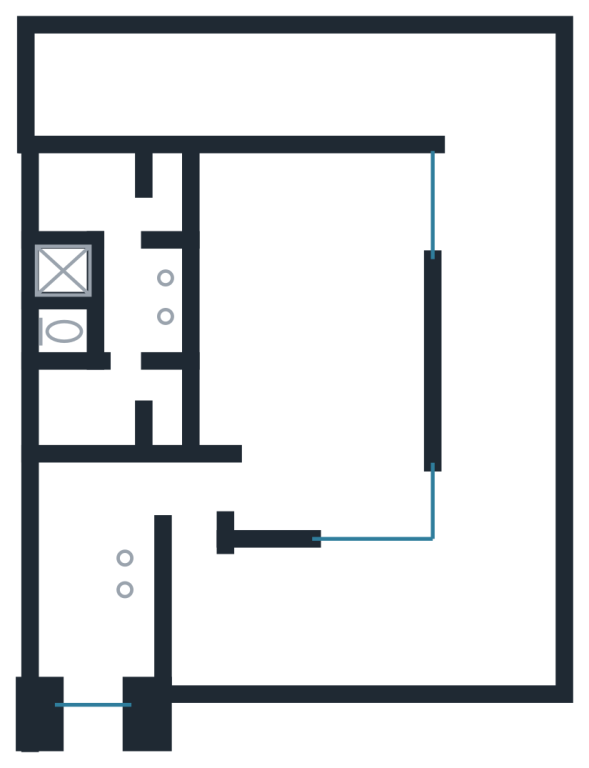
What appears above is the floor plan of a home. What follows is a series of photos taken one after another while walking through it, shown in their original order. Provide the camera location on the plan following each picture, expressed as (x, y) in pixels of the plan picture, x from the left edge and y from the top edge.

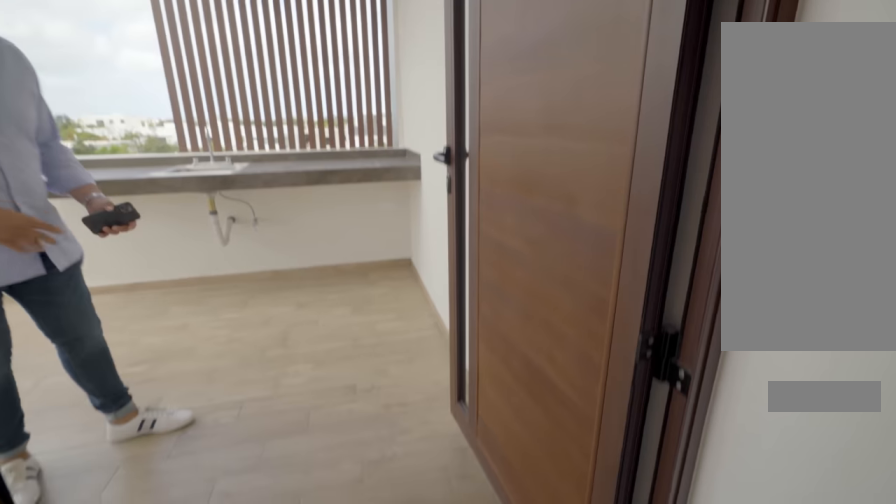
(196, 572)
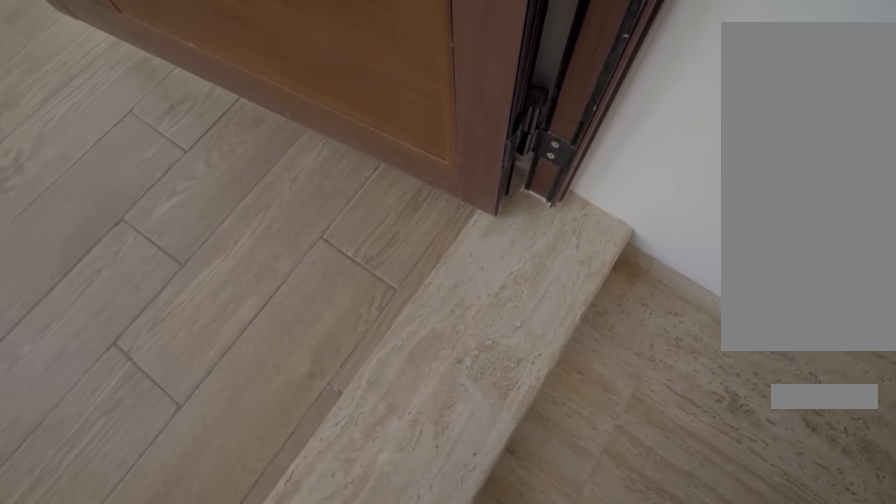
(193, 571)
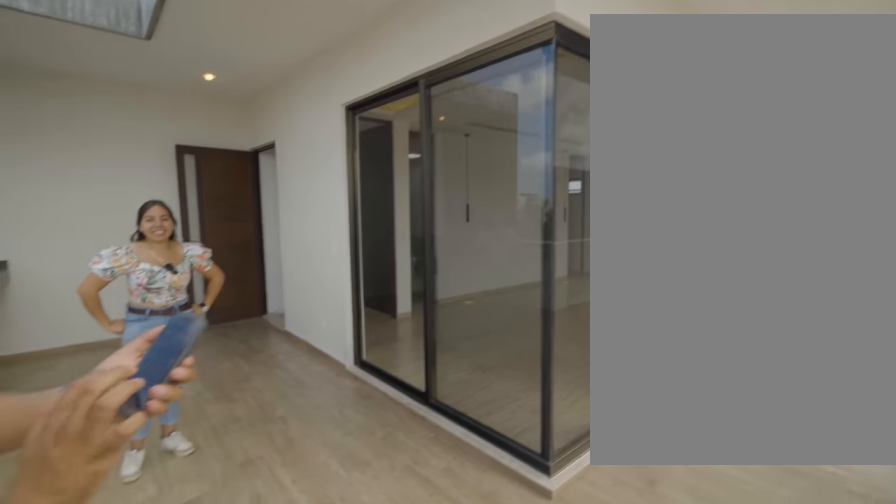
(474, 593)
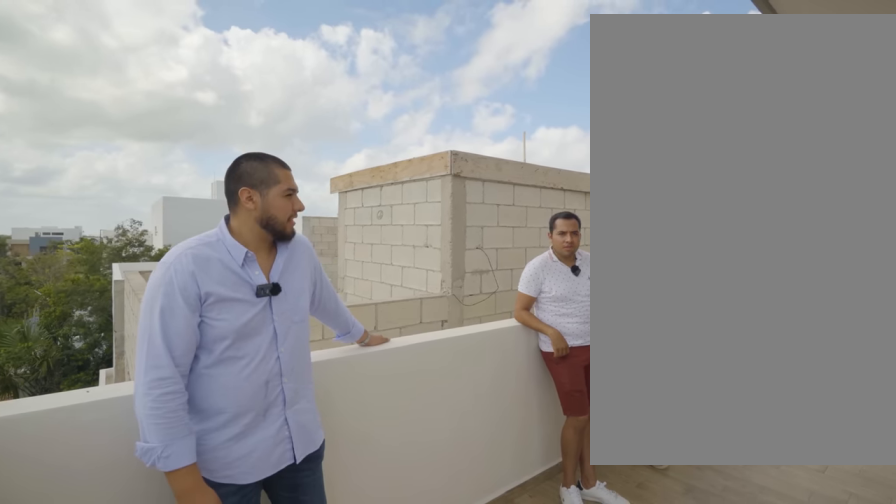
(456, 86)
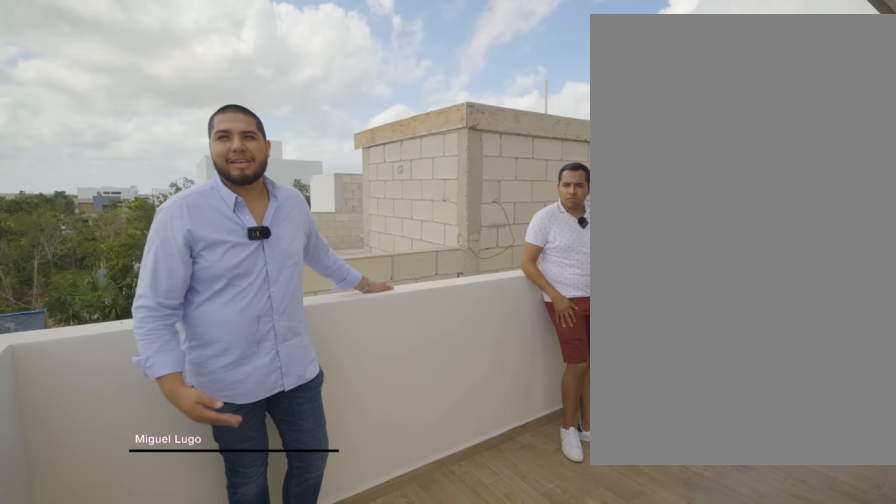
(457, 87)
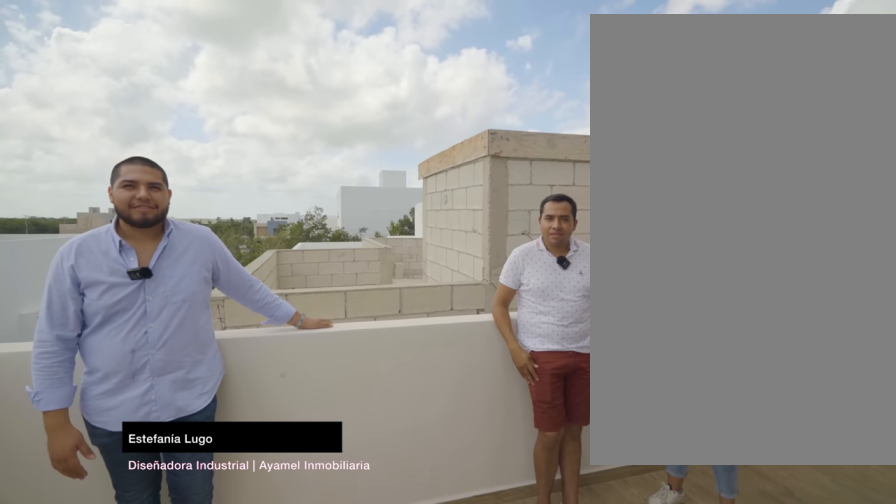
(456, 86)
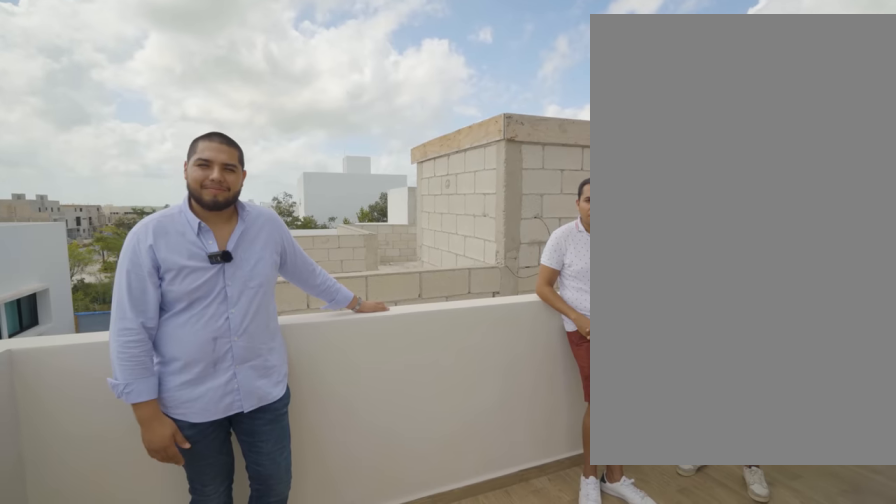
(456, 86)
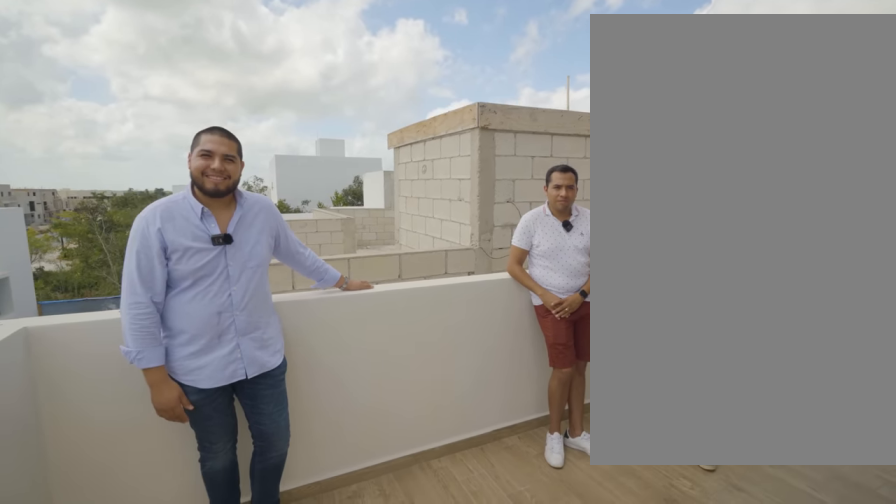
(455, 85)
